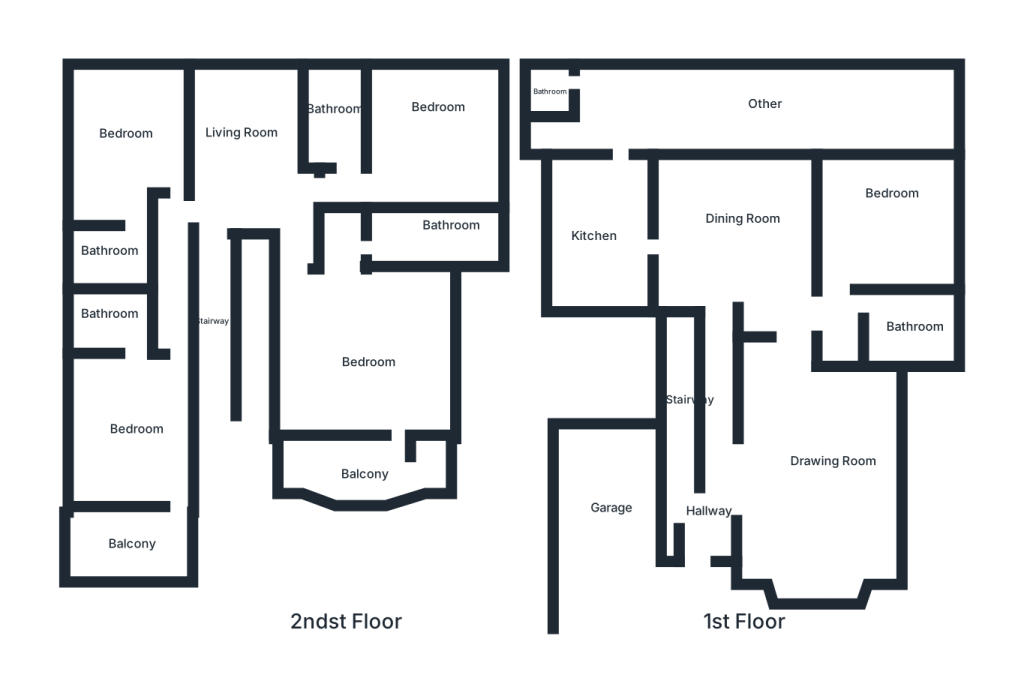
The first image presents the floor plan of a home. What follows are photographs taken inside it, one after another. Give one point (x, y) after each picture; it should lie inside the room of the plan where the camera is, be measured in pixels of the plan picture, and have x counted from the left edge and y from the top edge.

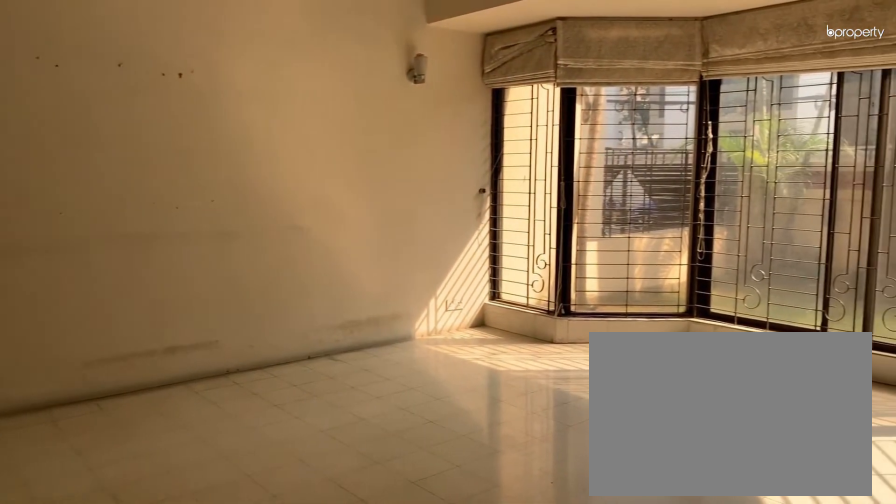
(822, 466)
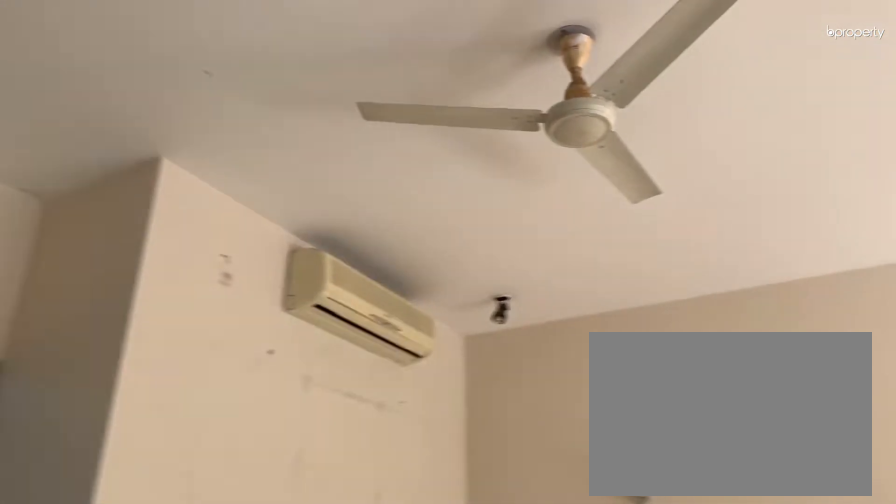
(822, 466)
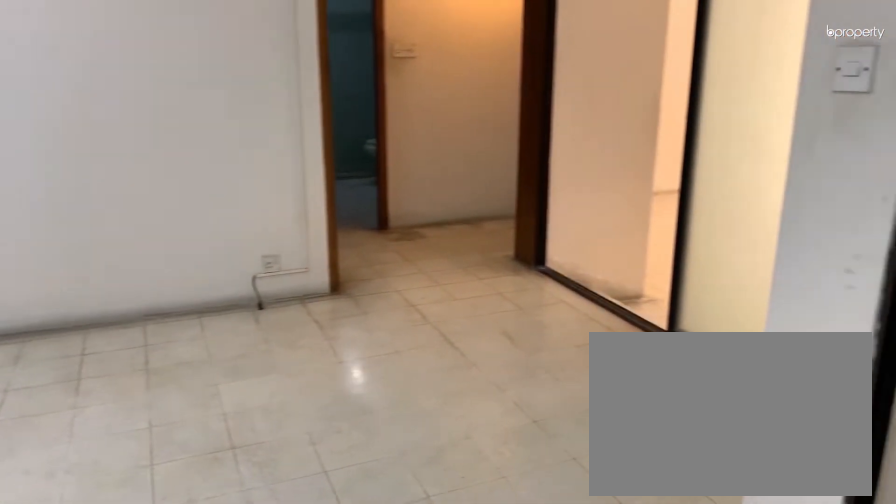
(746, 225)
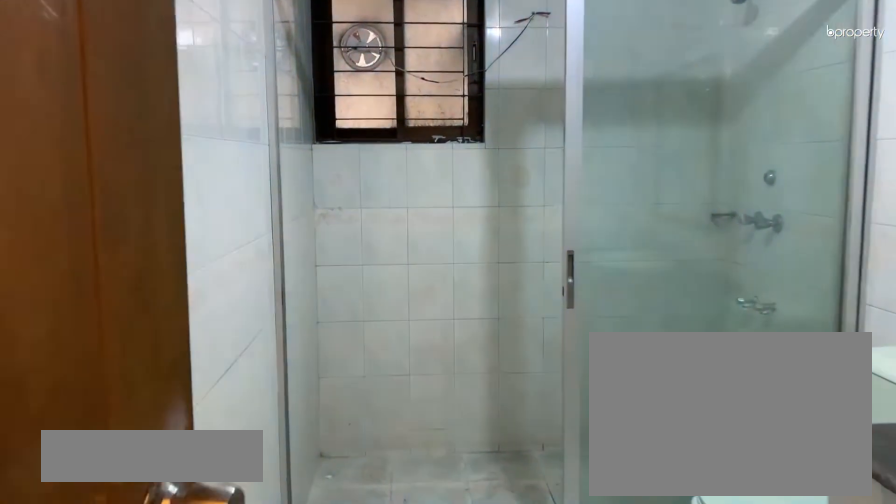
(906, 327)
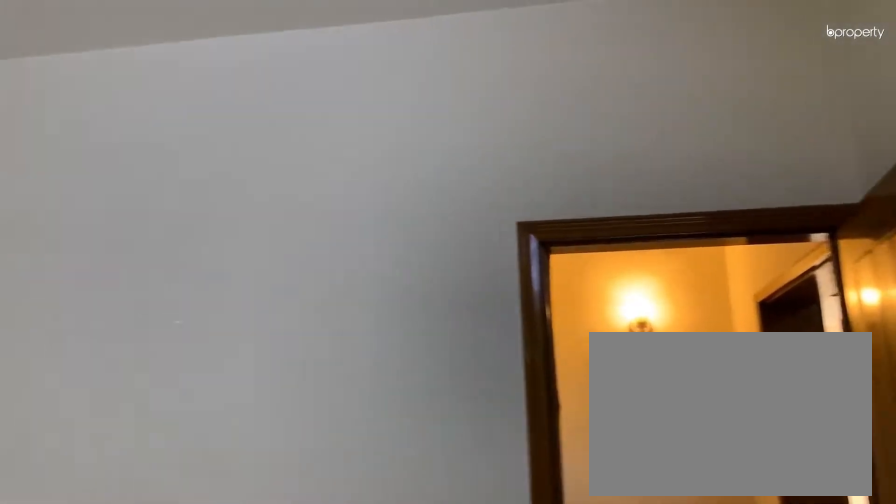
(878, 212)
